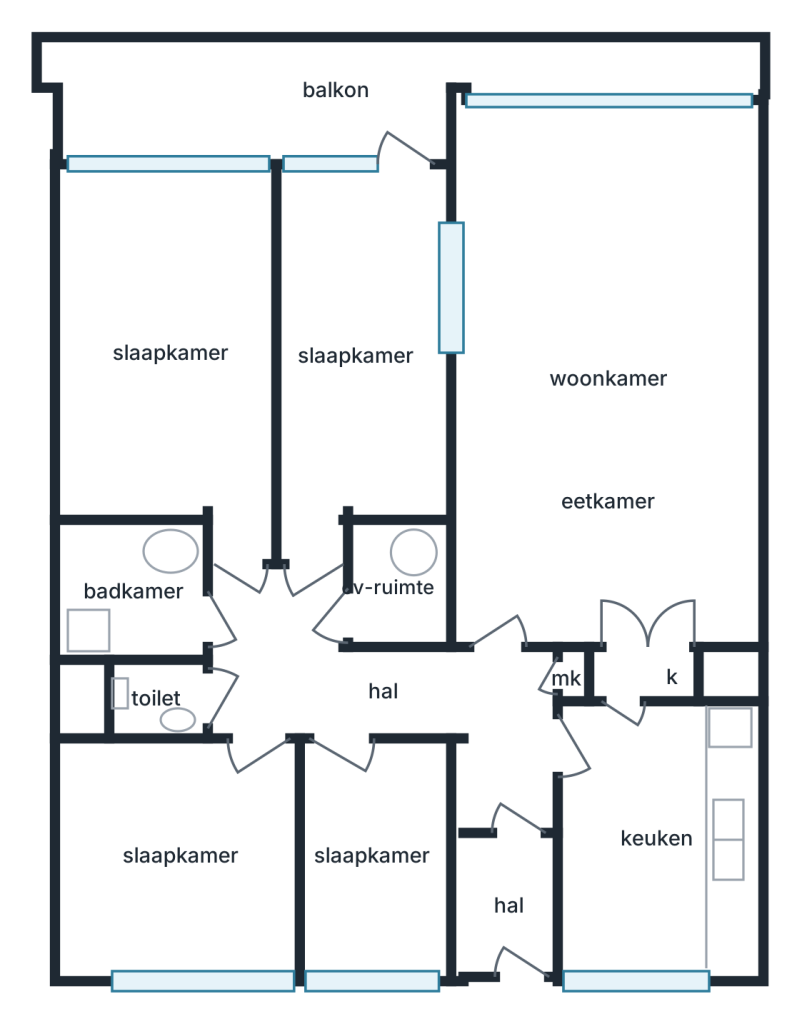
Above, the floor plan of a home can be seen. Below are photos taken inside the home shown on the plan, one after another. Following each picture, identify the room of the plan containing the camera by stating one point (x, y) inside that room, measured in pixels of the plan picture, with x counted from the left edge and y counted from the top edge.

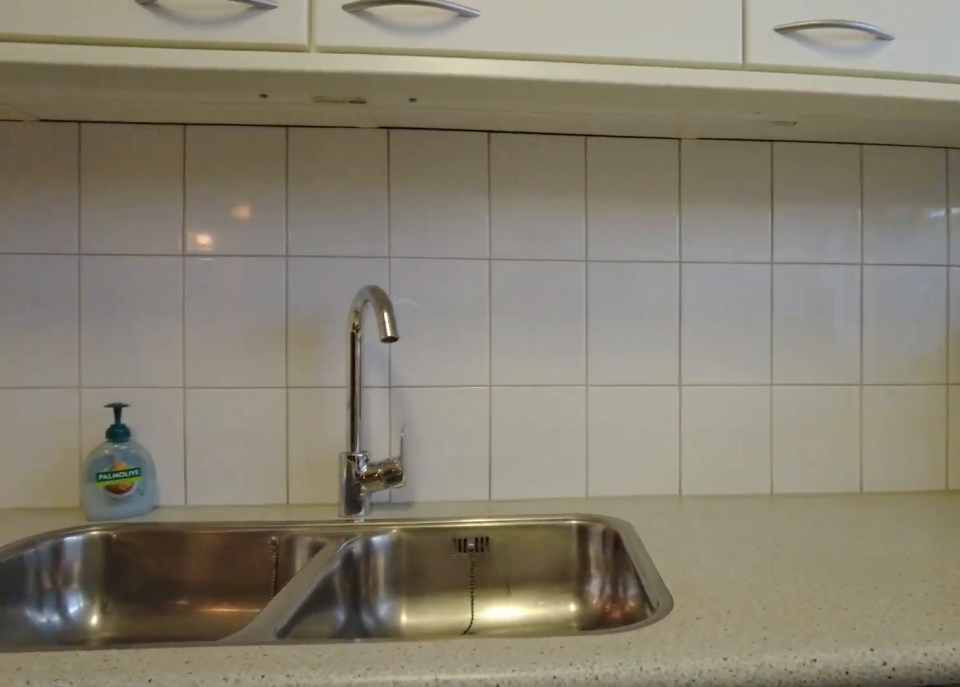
(656, 838)
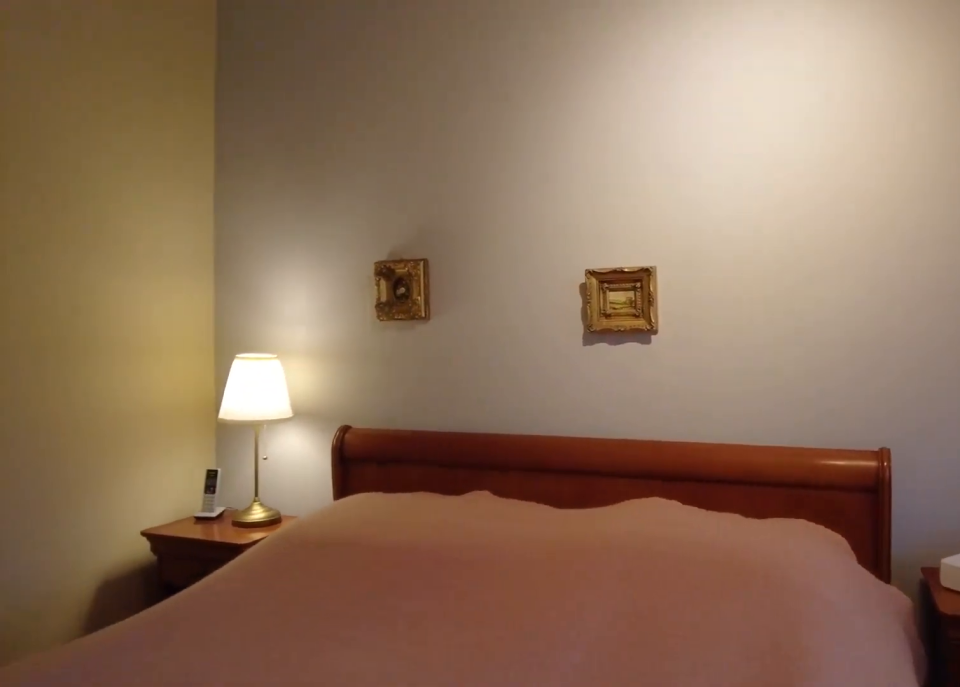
(170, 350)
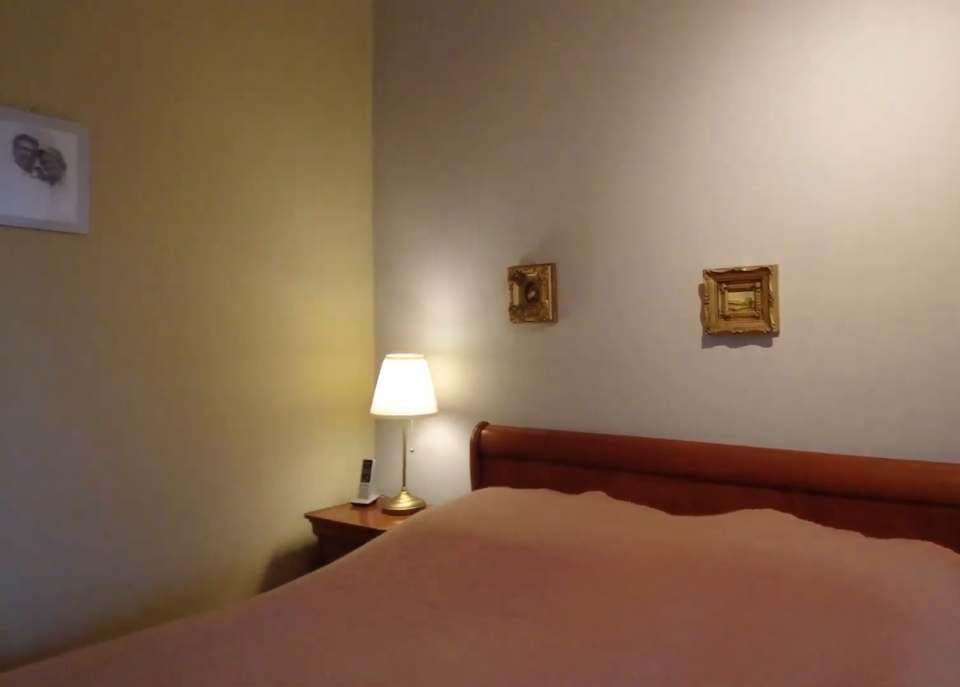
(170, 350)
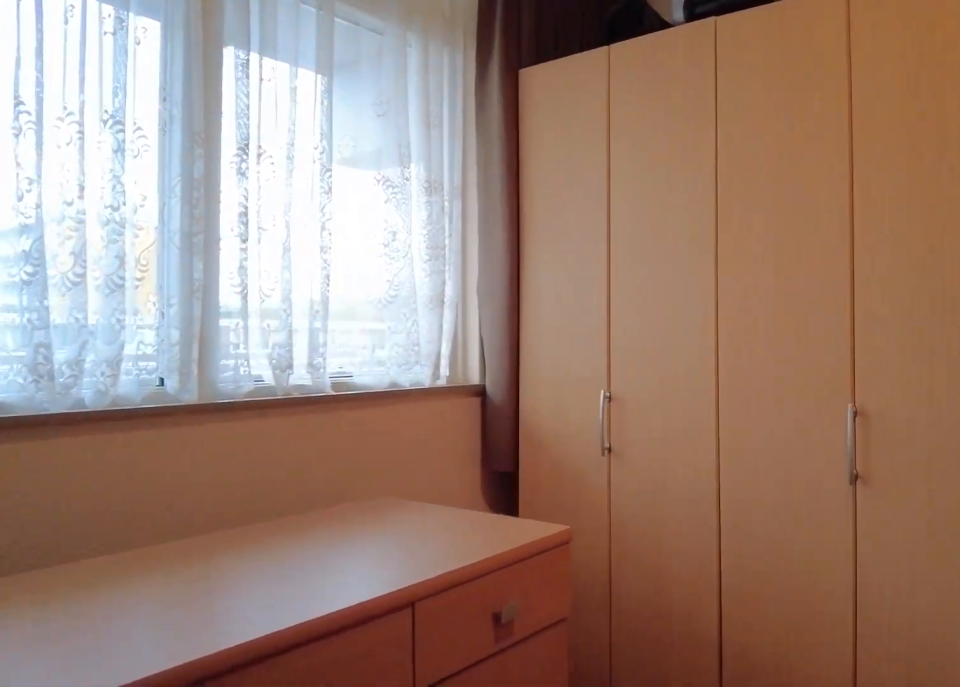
(179, 854)
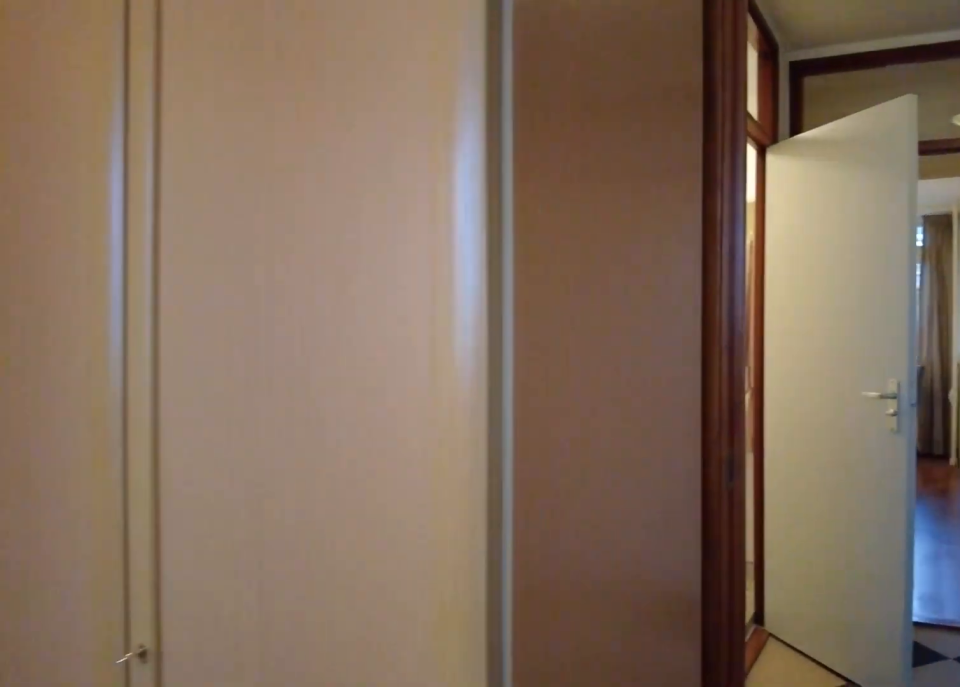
(179, 854)
